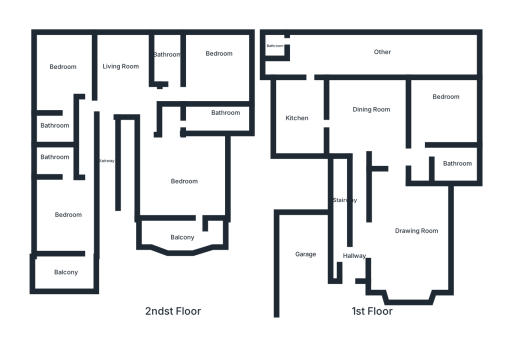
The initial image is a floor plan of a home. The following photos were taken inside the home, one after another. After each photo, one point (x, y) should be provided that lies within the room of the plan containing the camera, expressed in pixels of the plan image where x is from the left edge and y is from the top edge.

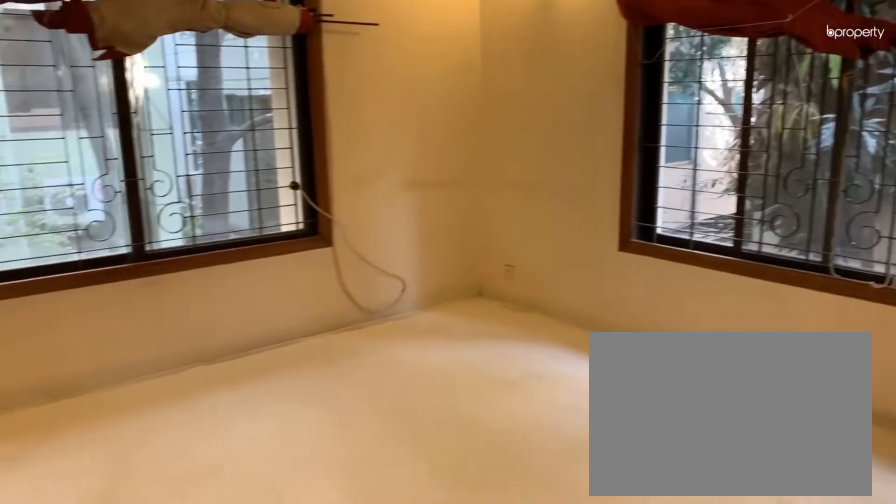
(218, 61)
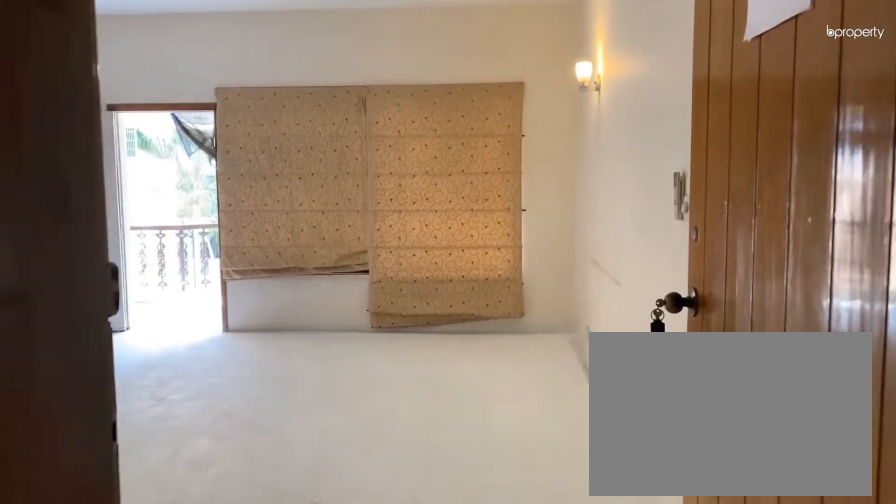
(177, 183)
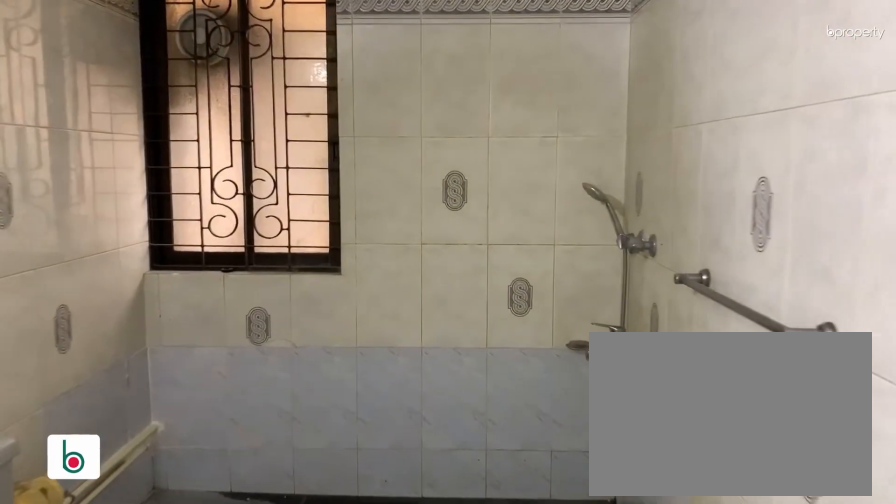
(192, 124)
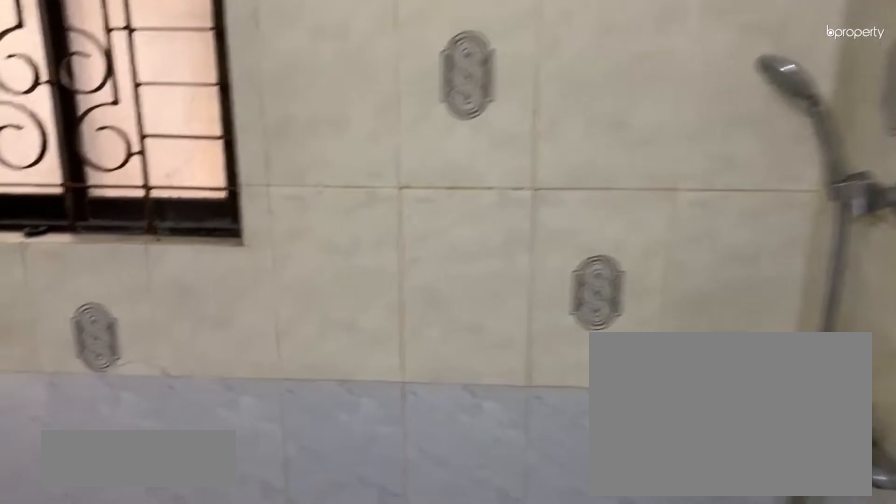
(225, 119)
